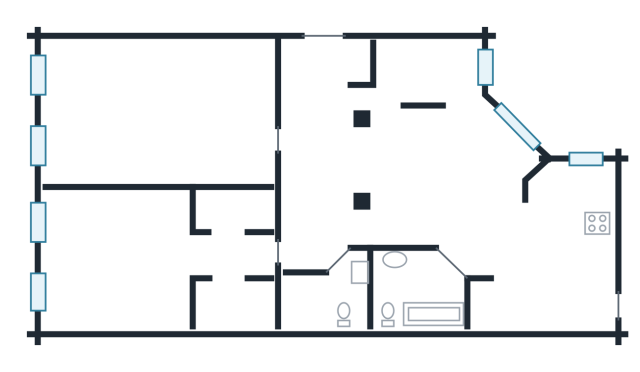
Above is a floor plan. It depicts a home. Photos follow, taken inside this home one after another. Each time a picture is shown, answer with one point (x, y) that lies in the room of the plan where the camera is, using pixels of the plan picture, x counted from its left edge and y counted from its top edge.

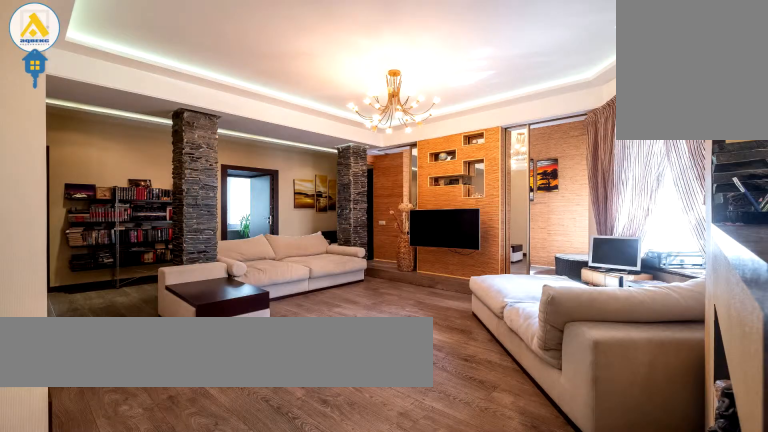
(408, 164)
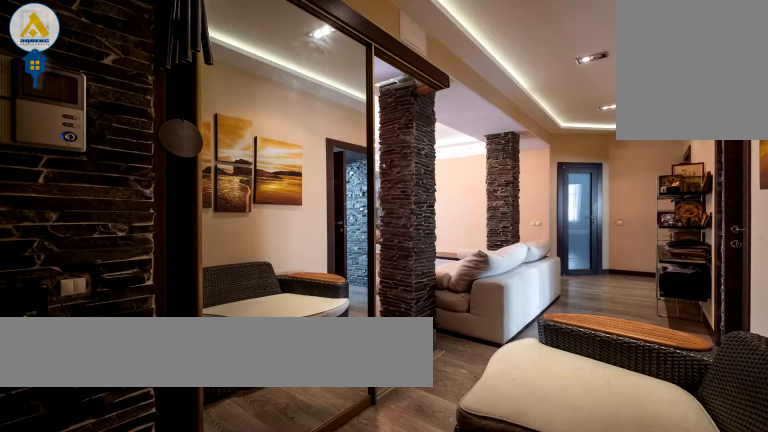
(415, 164)
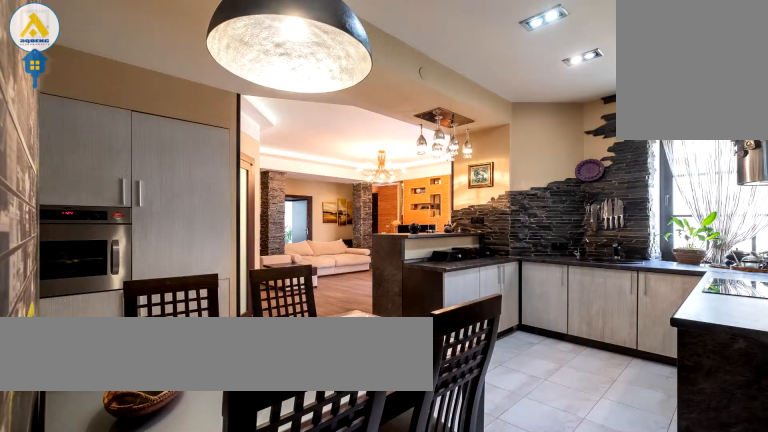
(551, 257)
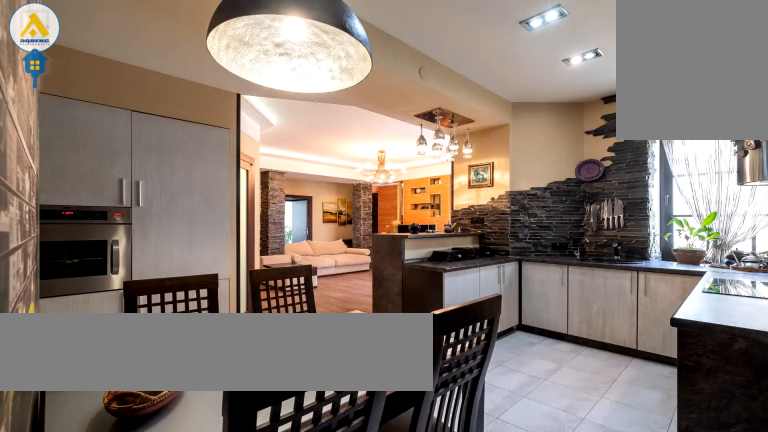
(554, 254)
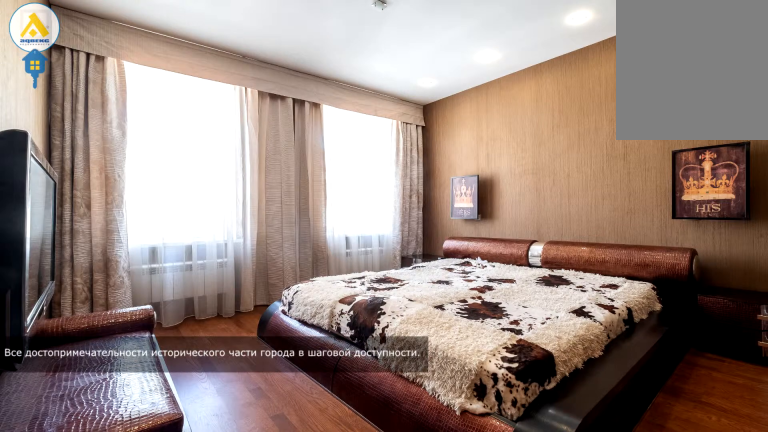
(111, 258)
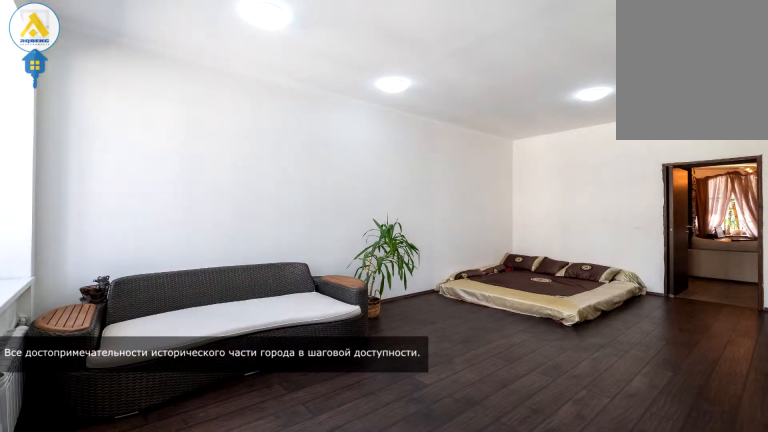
(147, 117)
